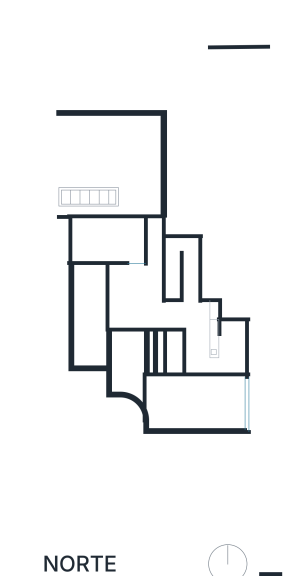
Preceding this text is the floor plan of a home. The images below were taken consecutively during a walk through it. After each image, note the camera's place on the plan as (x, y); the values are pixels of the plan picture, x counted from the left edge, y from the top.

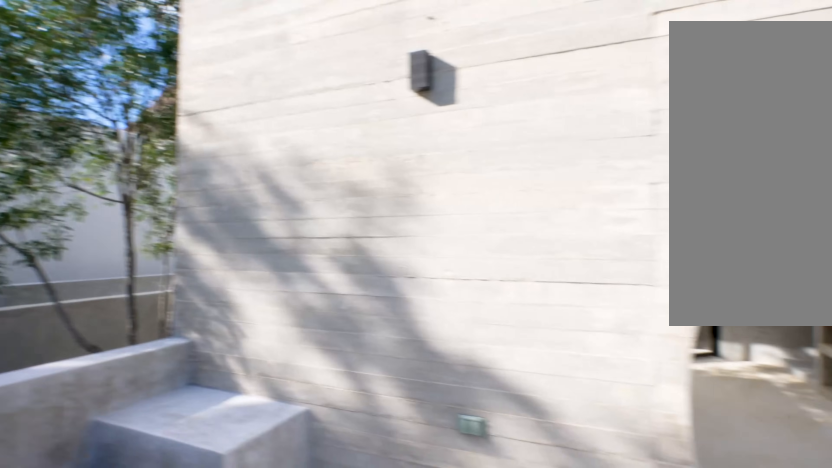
(166, 425)
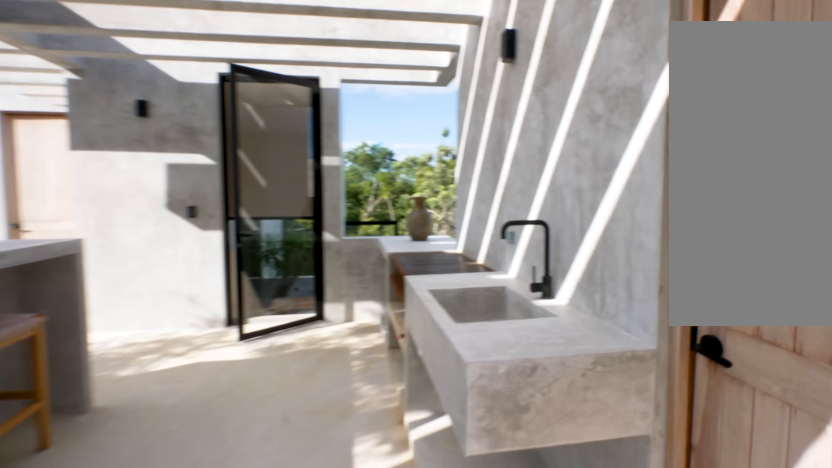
(185, 391)
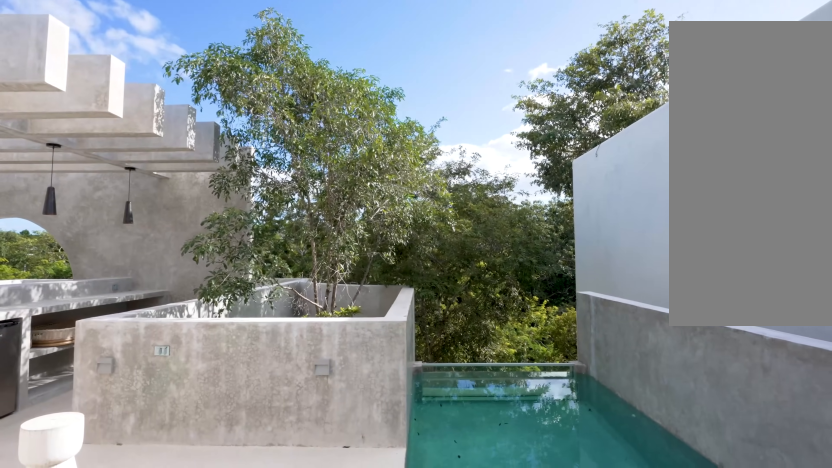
(118, 304)
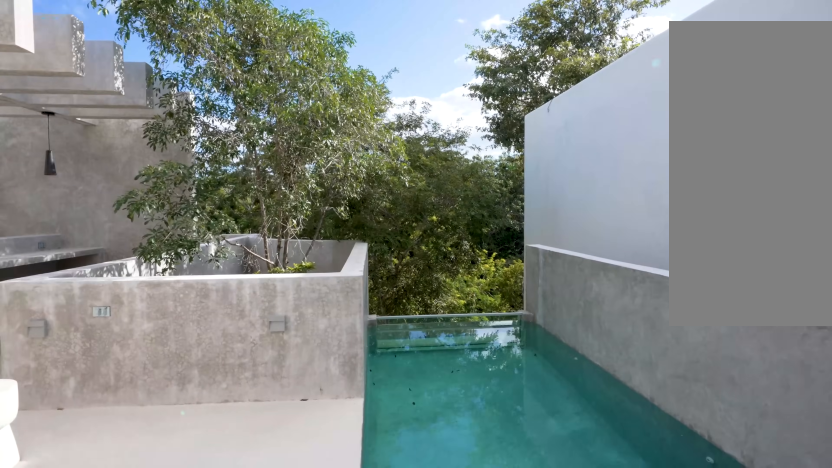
(118, 304)
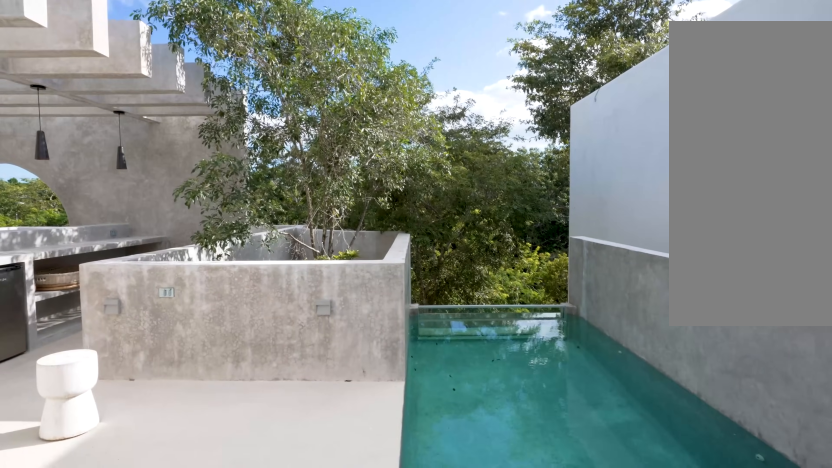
(123, 275)
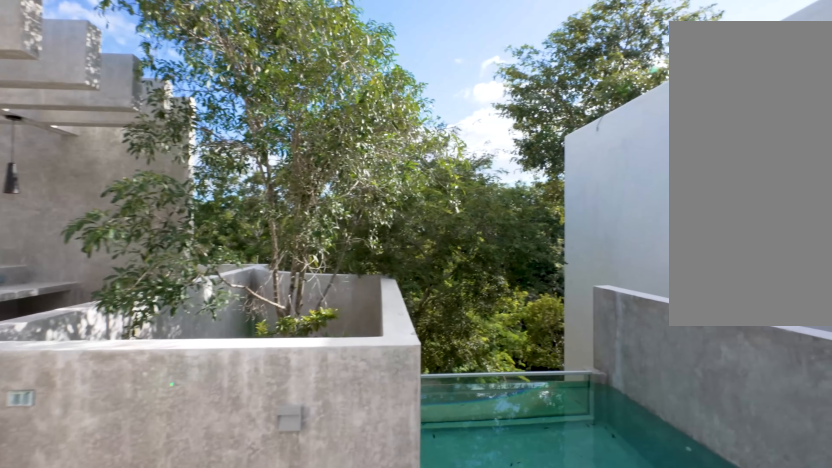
(124, 275)
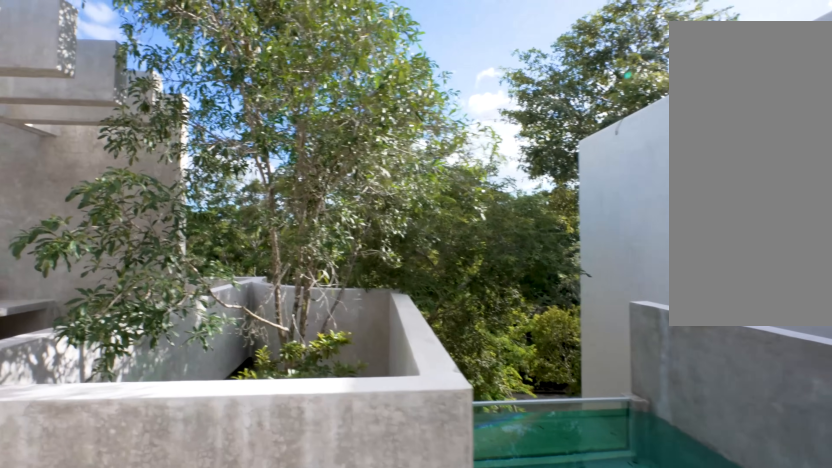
(124, 275)
